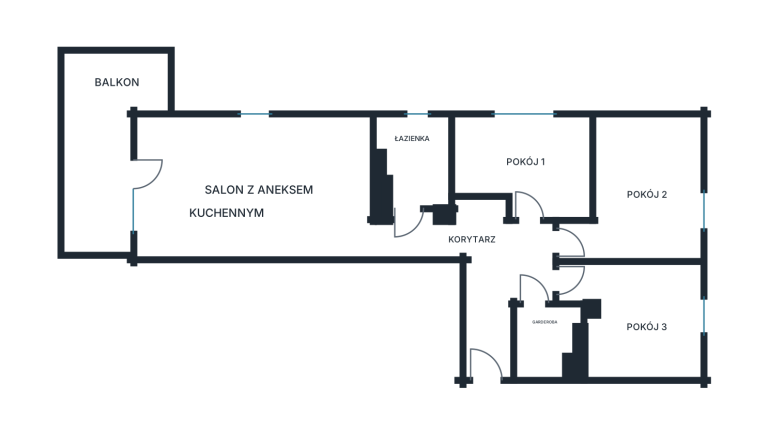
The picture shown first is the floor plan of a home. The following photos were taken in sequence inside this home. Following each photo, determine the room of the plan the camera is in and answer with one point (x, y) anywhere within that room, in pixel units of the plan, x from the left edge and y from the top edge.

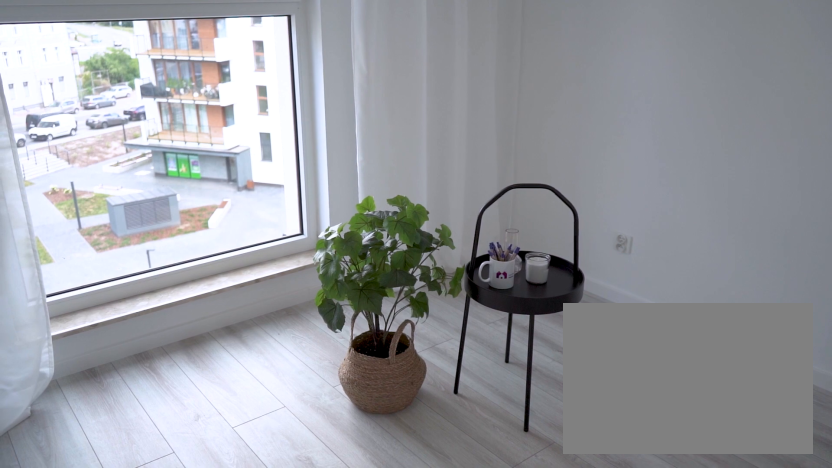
(641, 318)
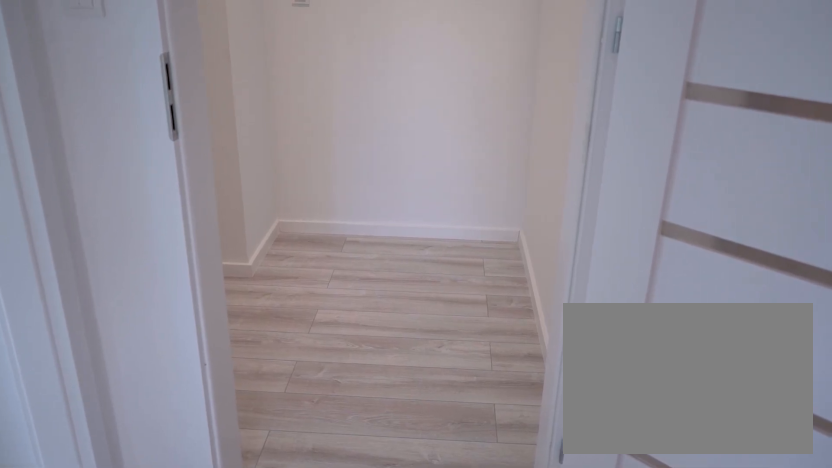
(545, 338)
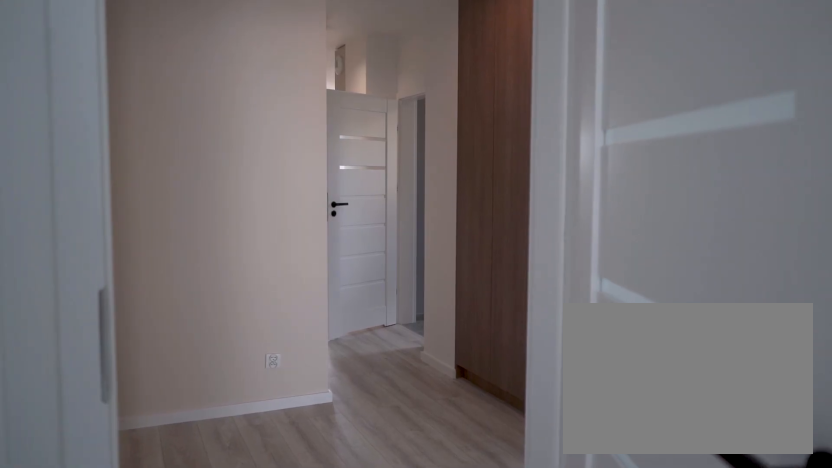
(481, 265)
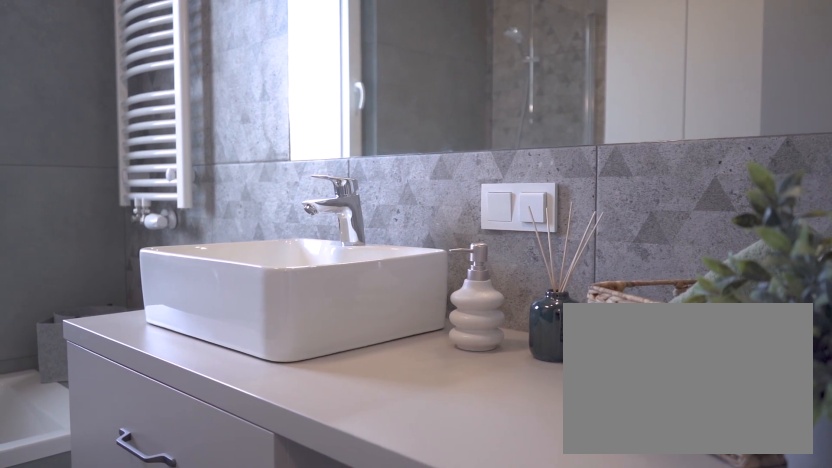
(415, 160)
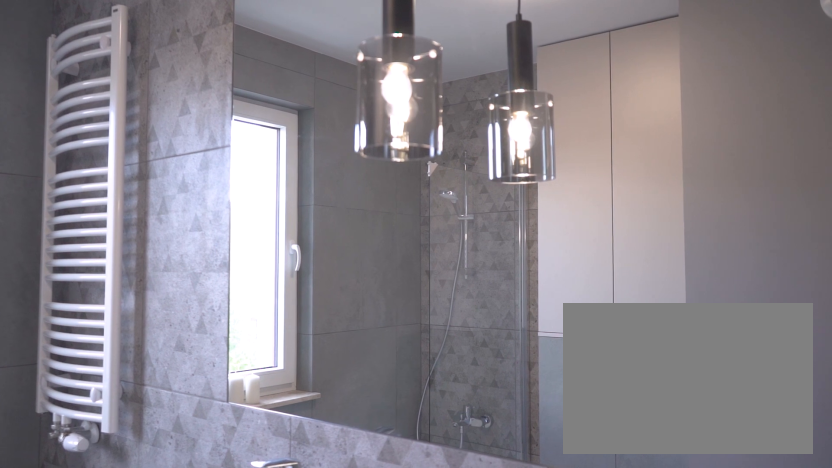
(415, 160)
